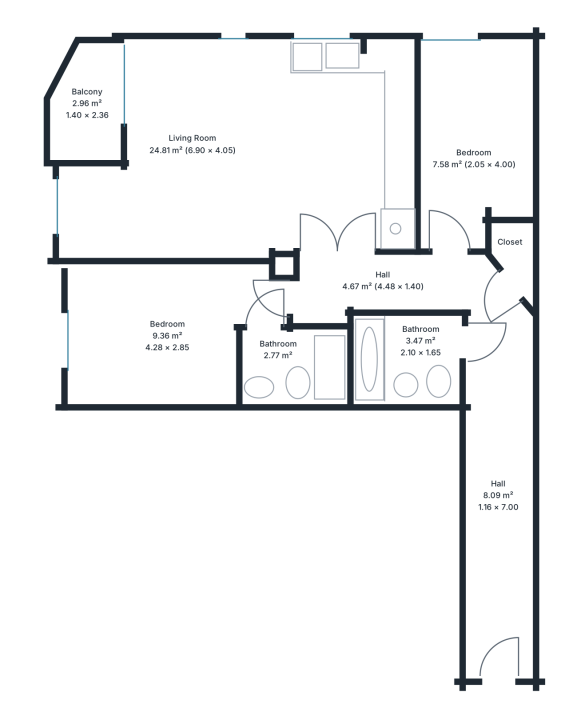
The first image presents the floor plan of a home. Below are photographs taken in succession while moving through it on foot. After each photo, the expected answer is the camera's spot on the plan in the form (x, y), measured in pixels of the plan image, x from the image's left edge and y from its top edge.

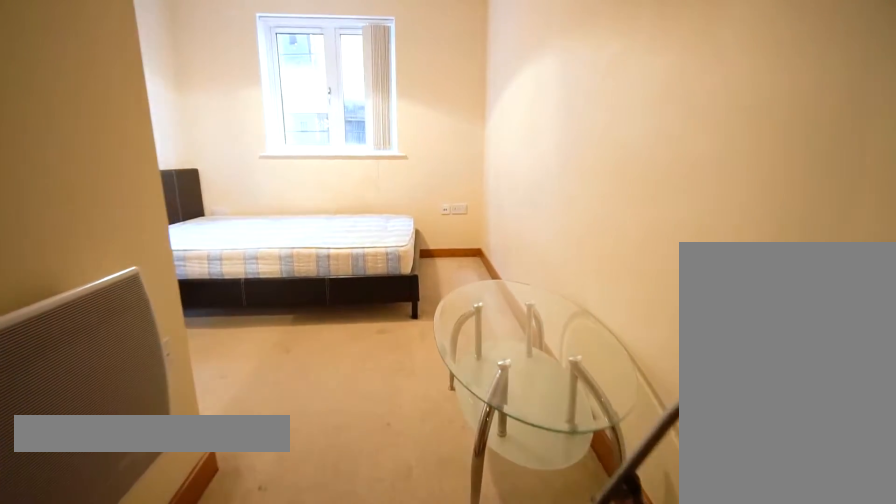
(237, 307)
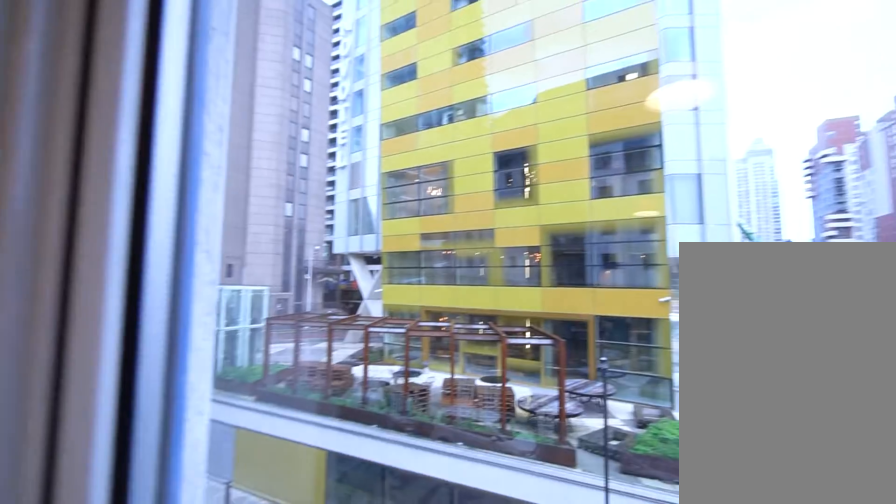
(83, 314)
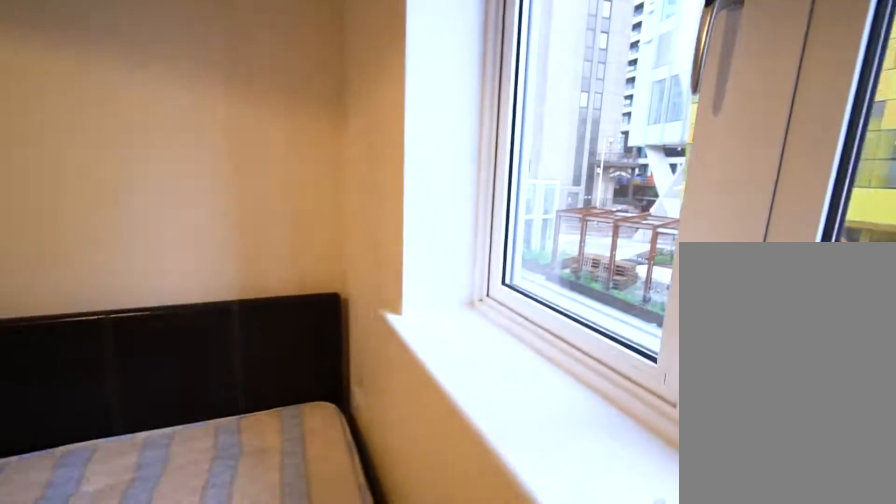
(93, 299)
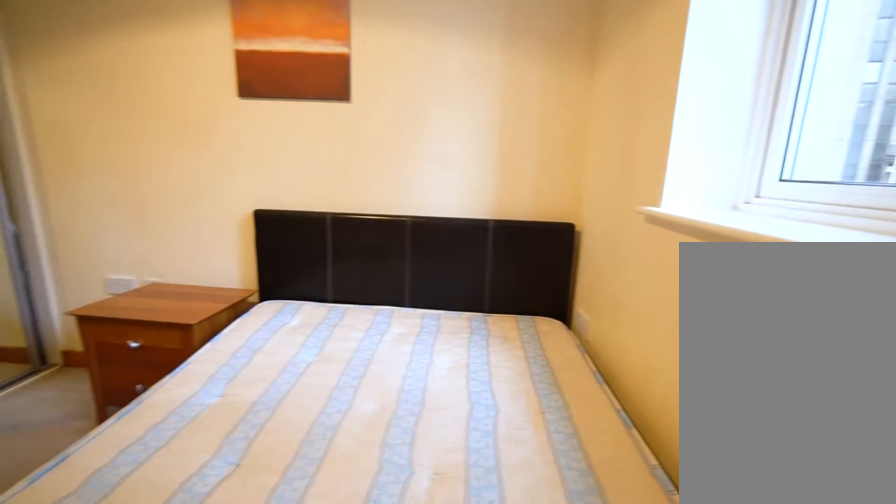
(101, 289)
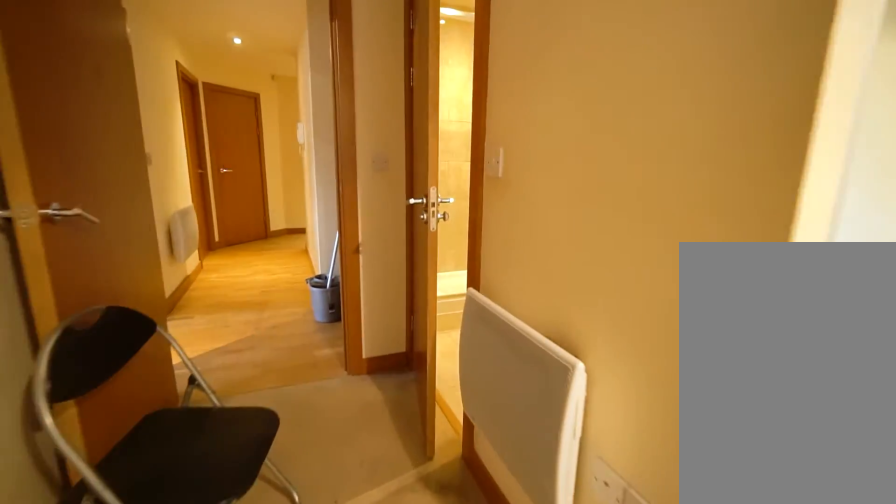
(156, 289)
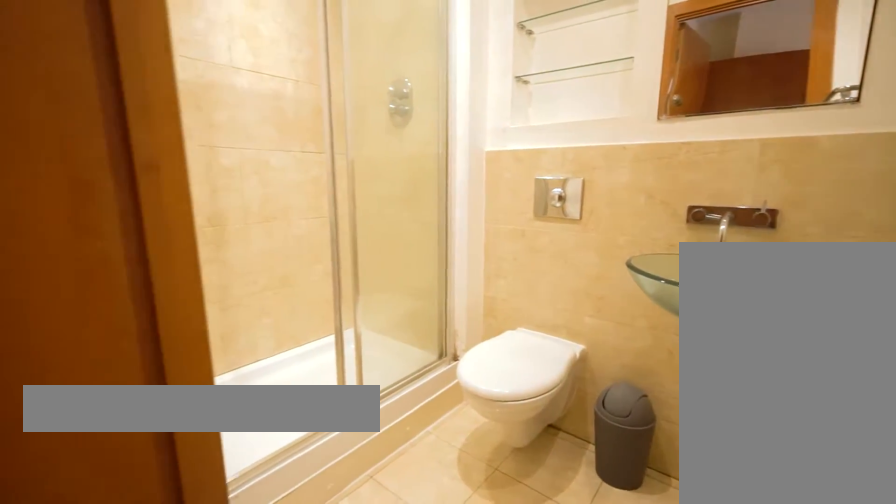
(273, 333)
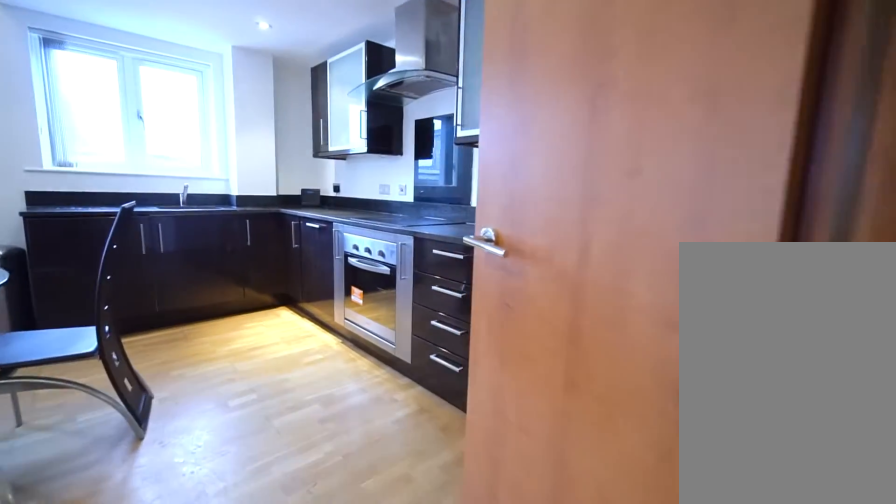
(318, 258)
